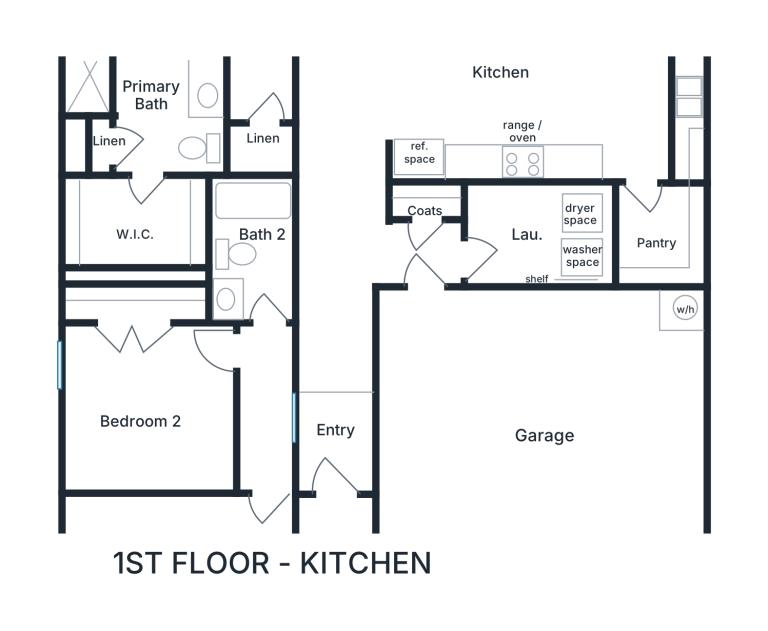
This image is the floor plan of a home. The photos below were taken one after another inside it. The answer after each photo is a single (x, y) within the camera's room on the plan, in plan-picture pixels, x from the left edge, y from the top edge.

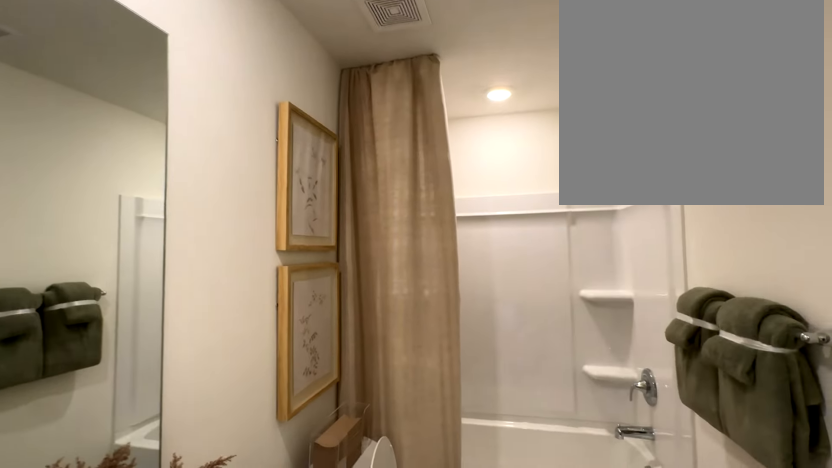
(253, 247)
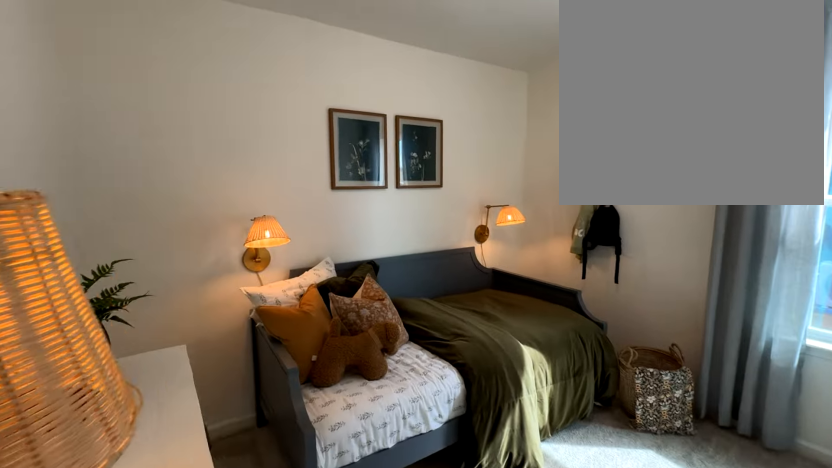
(148, 406)
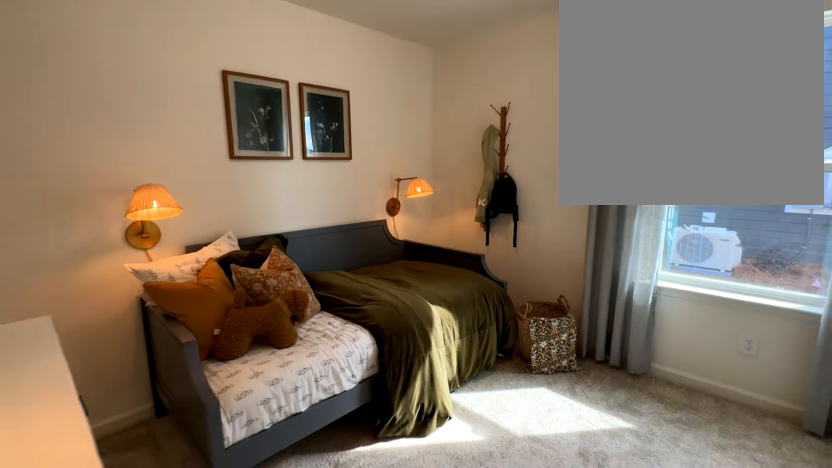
(148, 406)
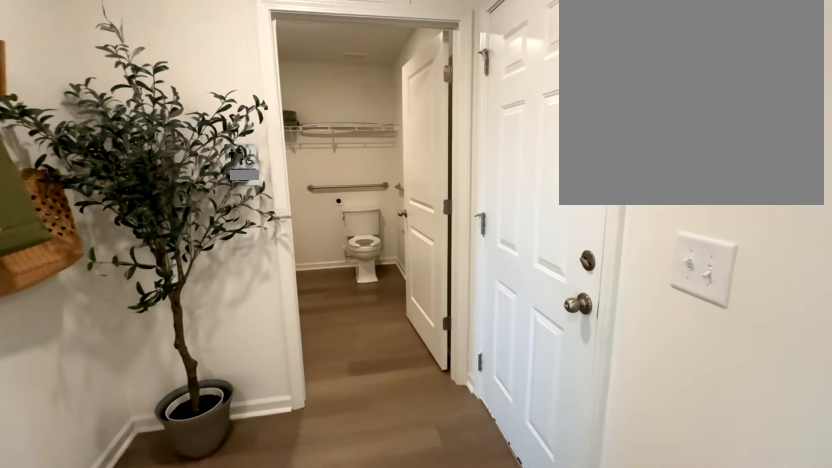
(381, 235)
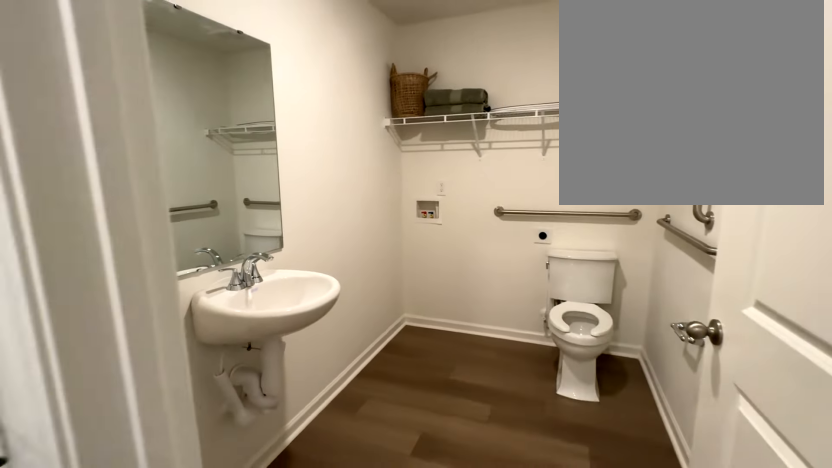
(540, 235)
